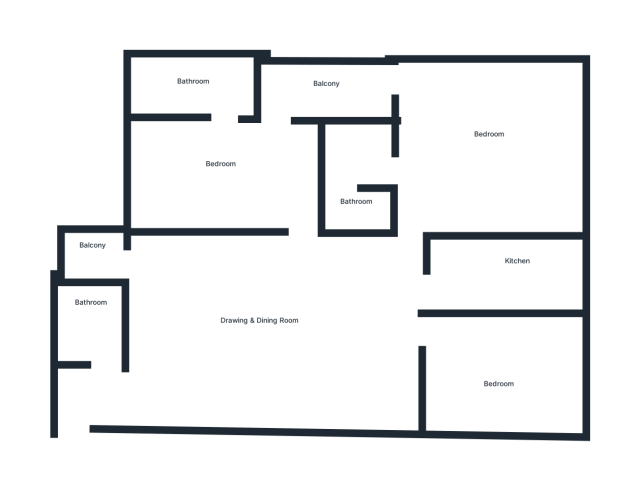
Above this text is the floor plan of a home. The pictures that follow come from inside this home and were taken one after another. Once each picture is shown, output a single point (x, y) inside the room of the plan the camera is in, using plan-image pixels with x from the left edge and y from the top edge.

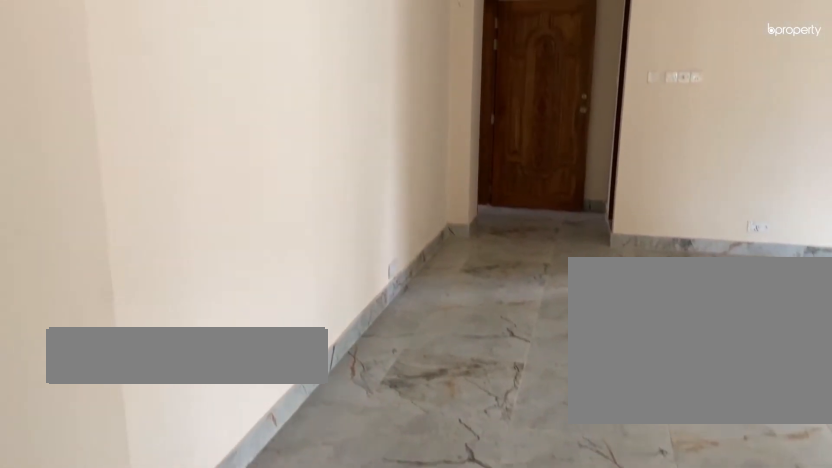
(266, 323)
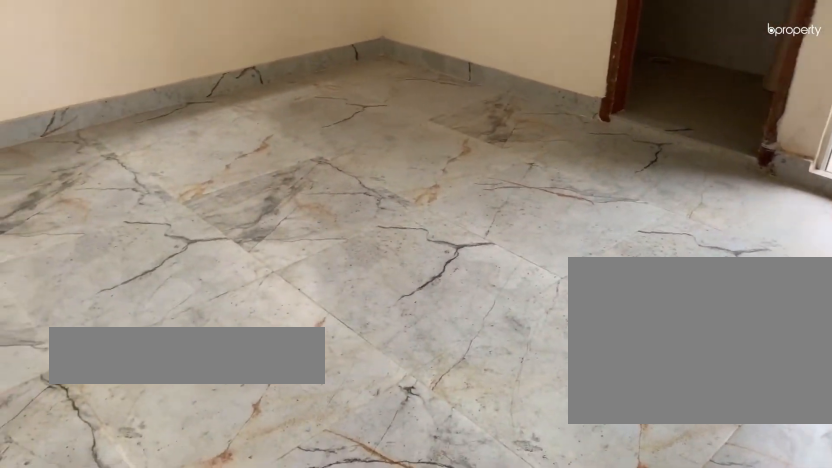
(220, 168)
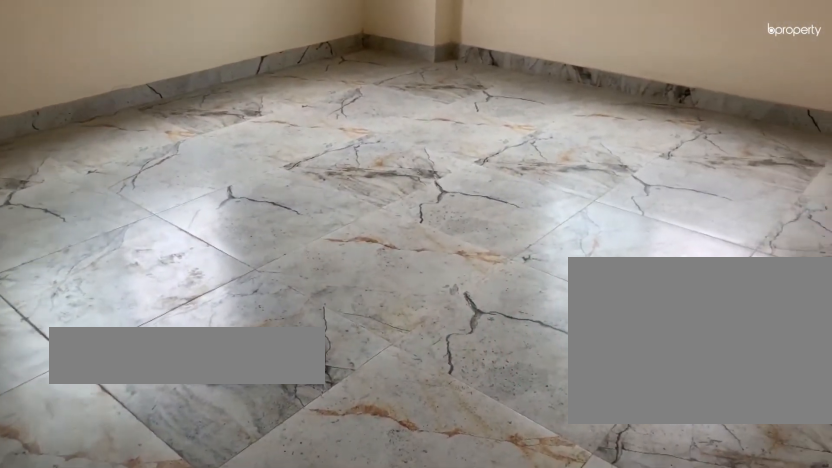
(468, 155)
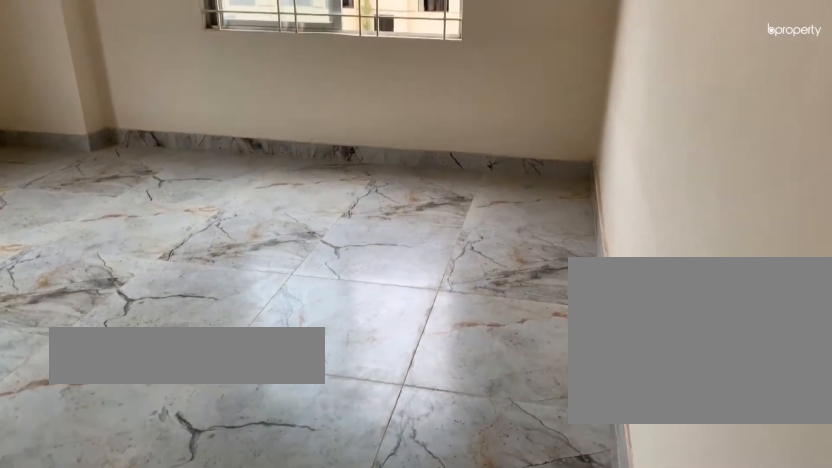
(468, 155)
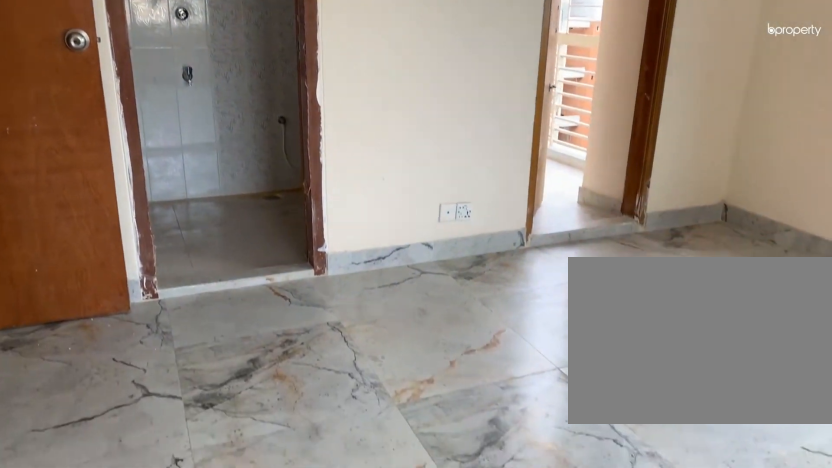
(459, 163)
